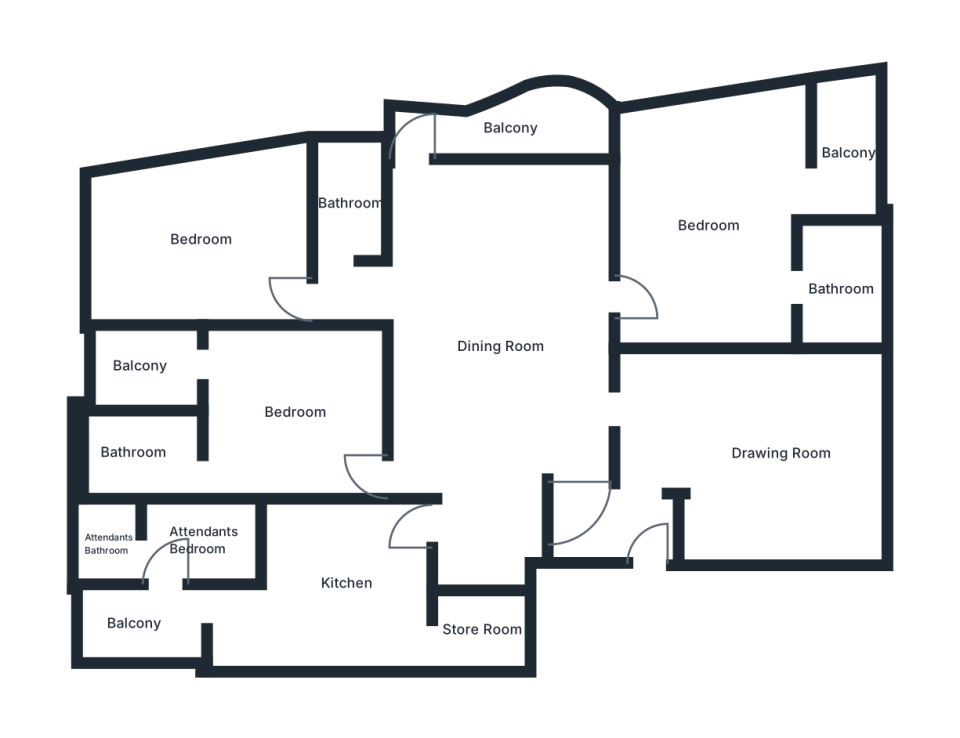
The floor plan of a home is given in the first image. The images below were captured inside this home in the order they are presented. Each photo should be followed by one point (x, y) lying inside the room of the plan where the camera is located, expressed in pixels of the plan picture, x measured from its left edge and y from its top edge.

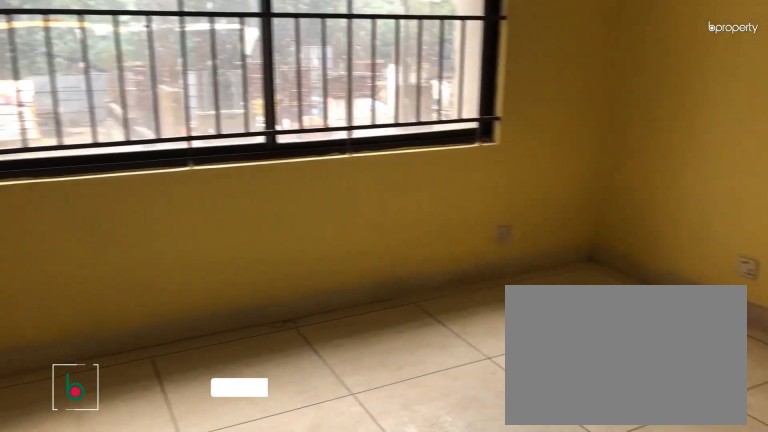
(777, 454)
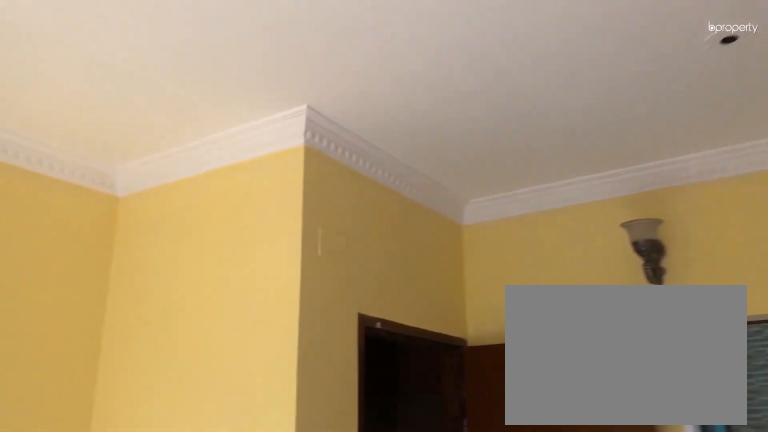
(777, 454)
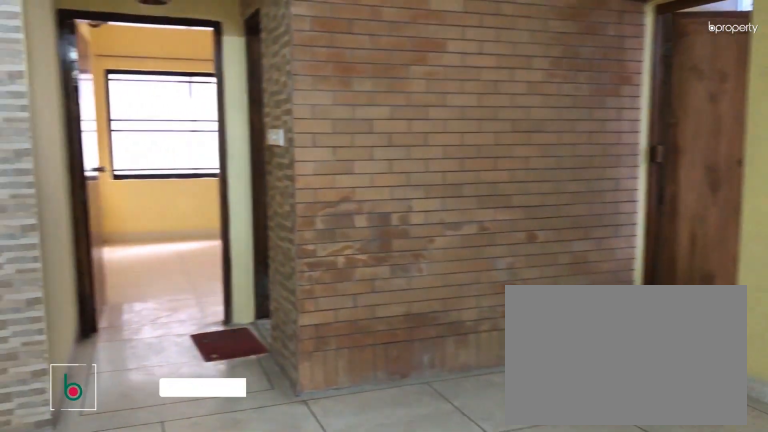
(504, 346)
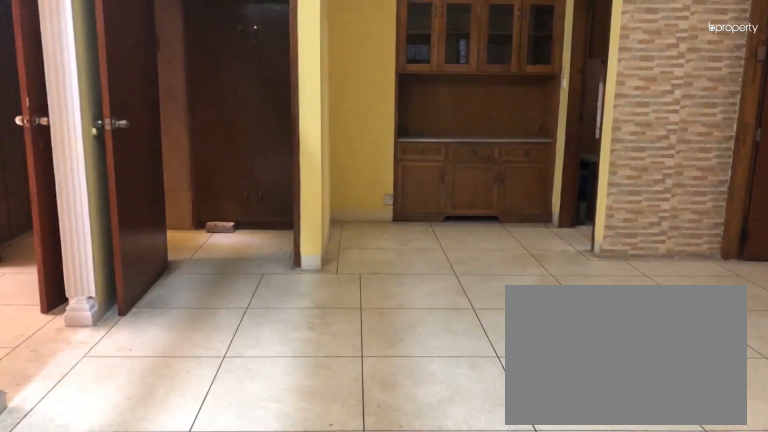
(504, 346)
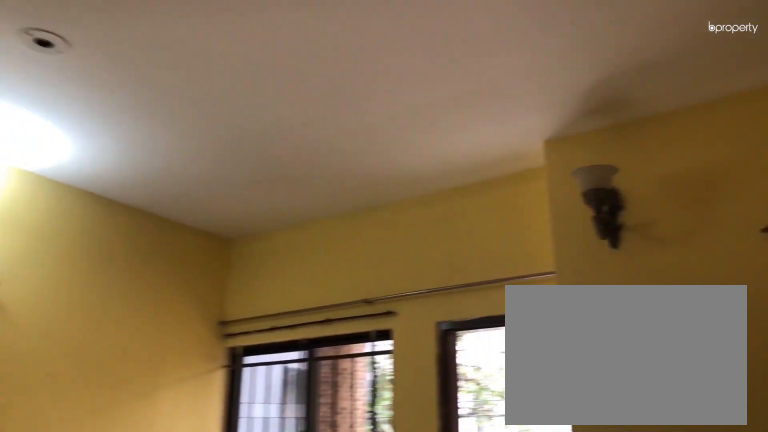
(710, 224)
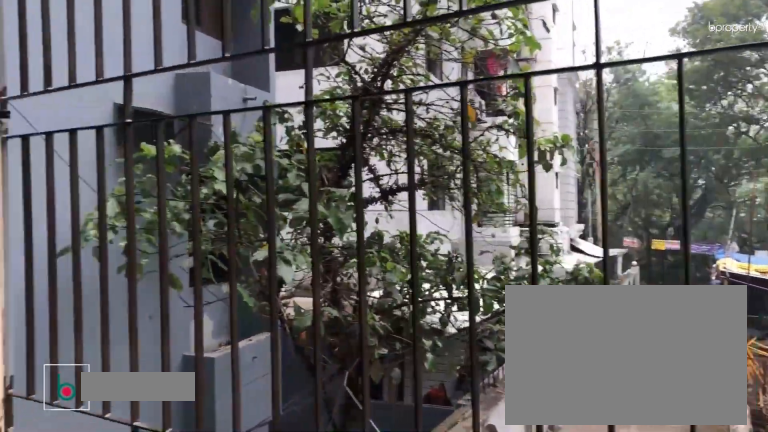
(847, 175)
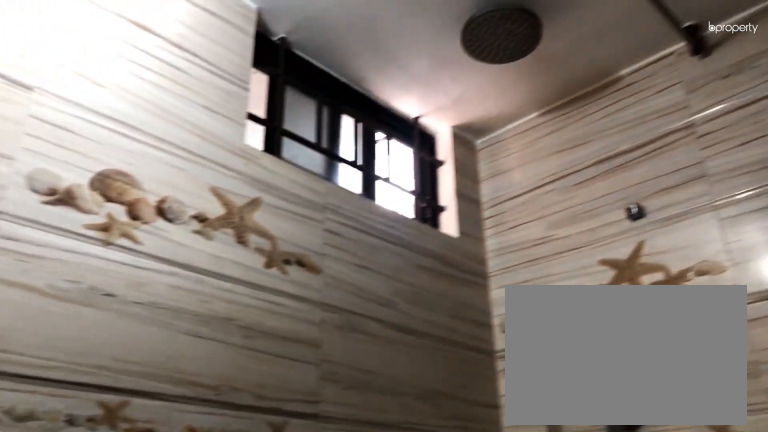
(842, 288)
